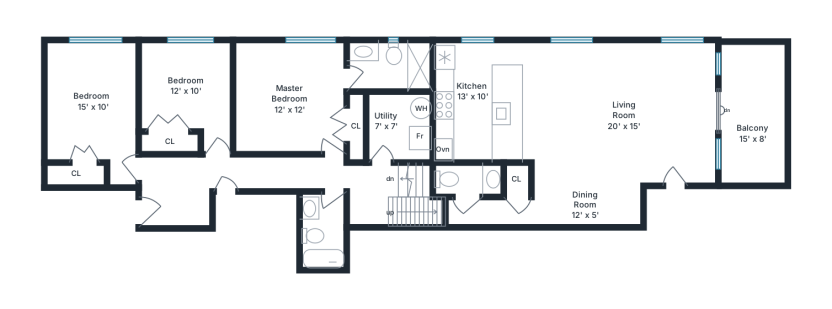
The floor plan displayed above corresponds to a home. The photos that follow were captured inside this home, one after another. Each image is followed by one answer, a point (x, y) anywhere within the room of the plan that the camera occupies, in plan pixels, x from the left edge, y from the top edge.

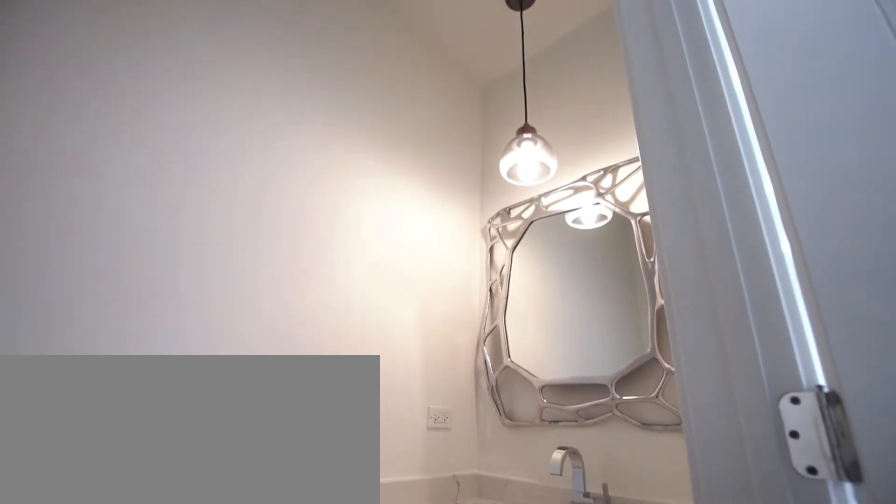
(463, 183)
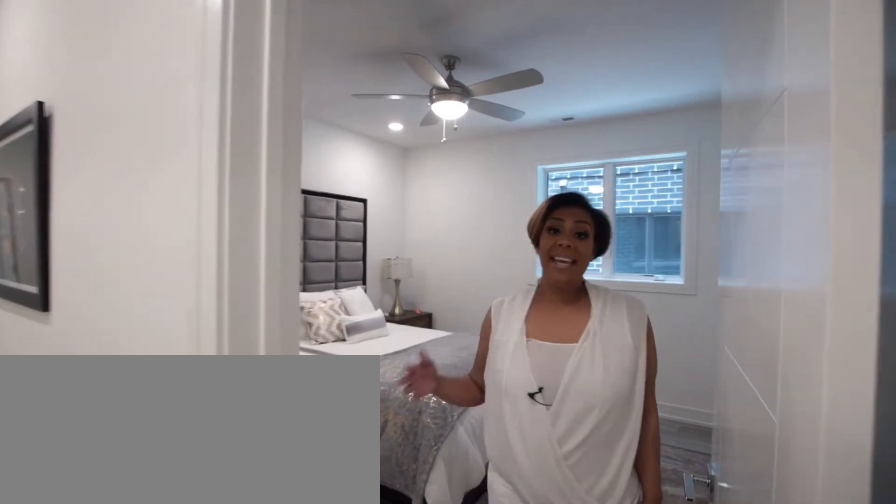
(287, 96)
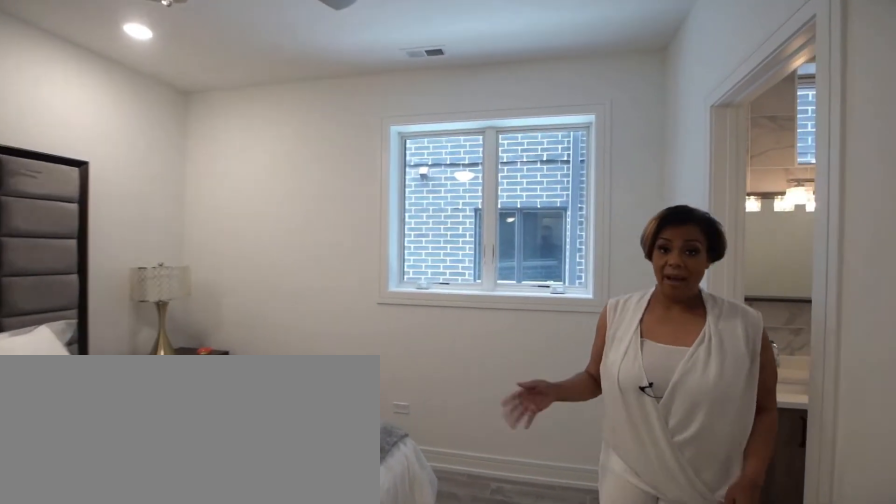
(287, 96)
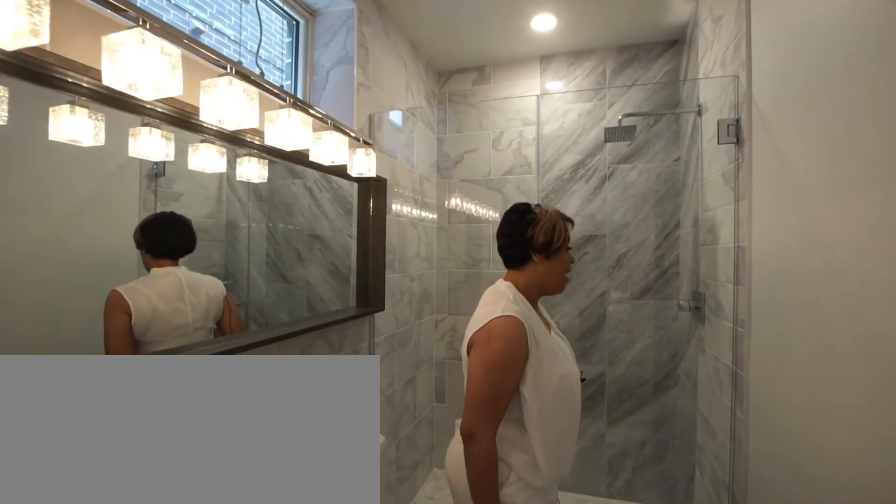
(382, 73)
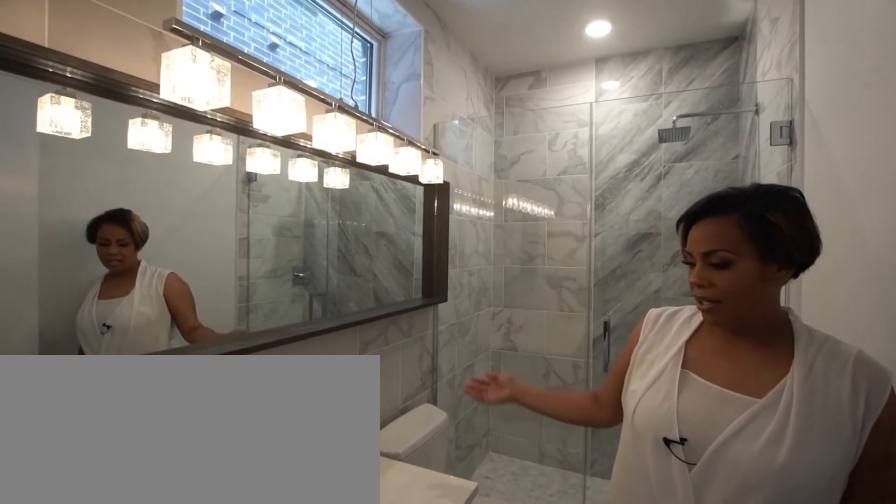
(382, 73)
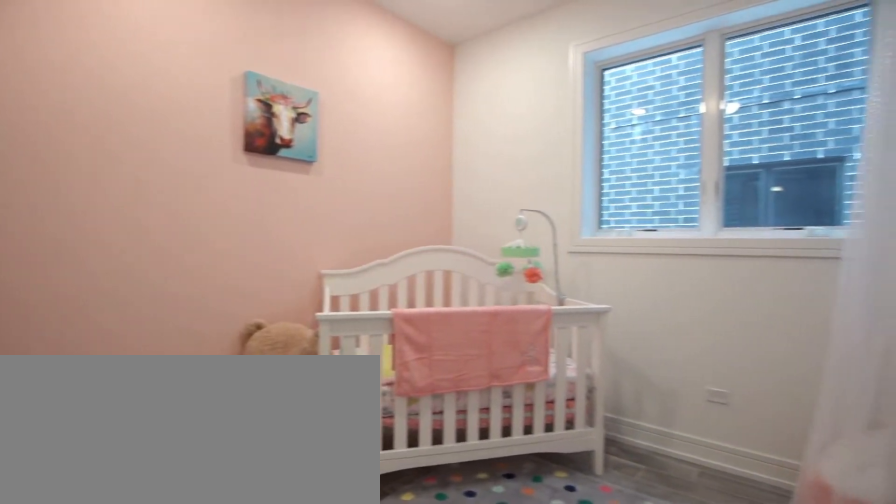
(189, 88)
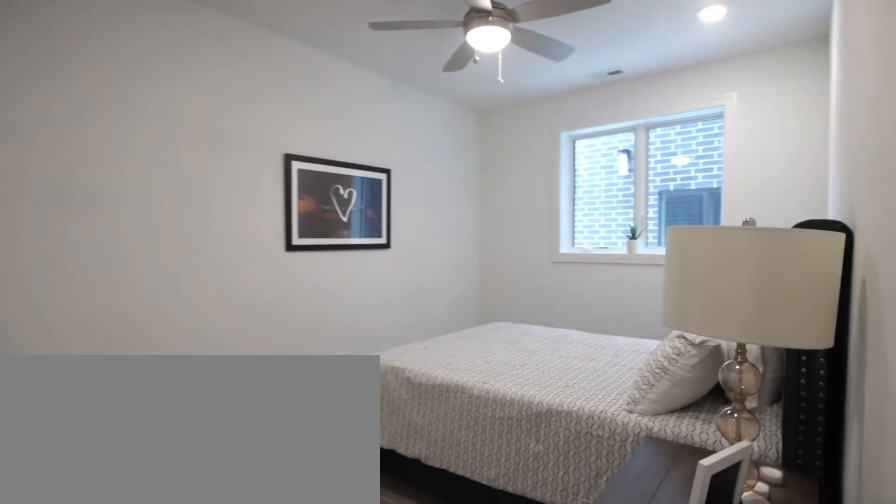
(94, 103)
